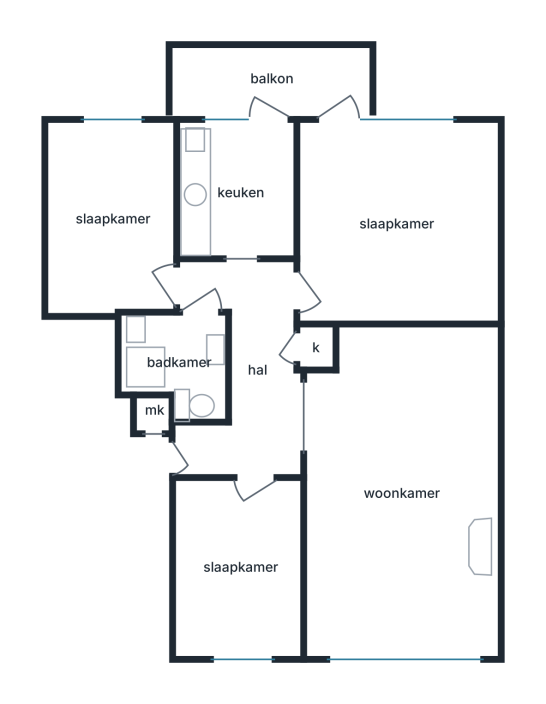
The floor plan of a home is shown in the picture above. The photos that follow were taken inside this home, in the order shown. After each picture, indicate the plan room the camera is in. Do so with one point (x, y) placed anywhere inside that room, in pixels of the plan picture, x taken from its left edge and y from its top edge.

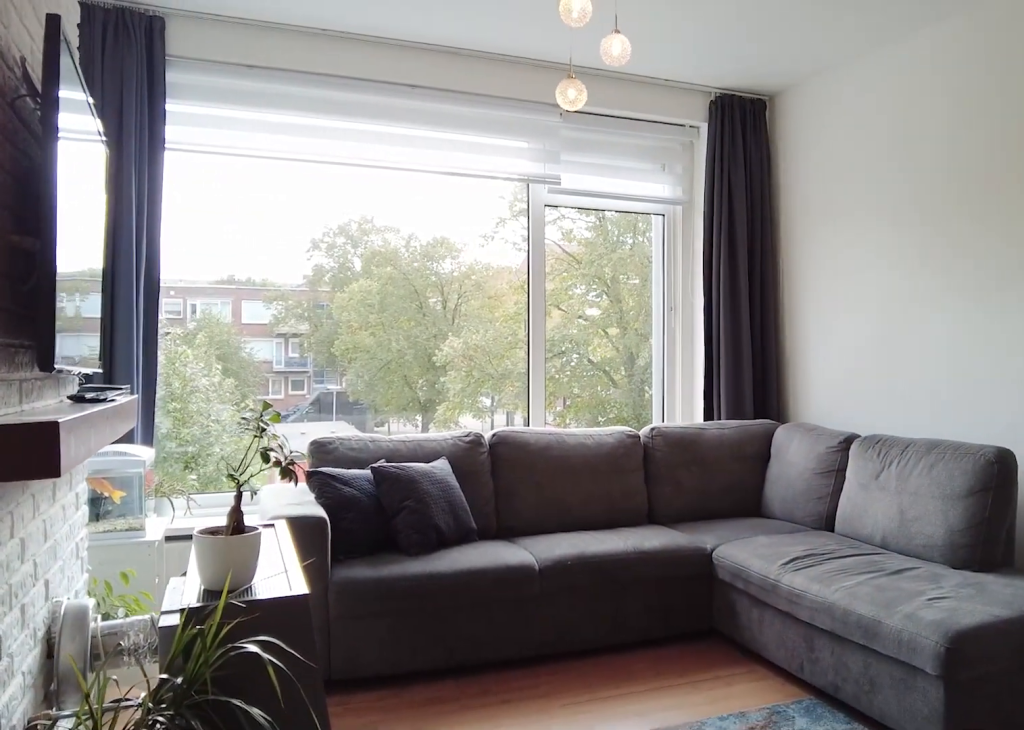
(401, 491)
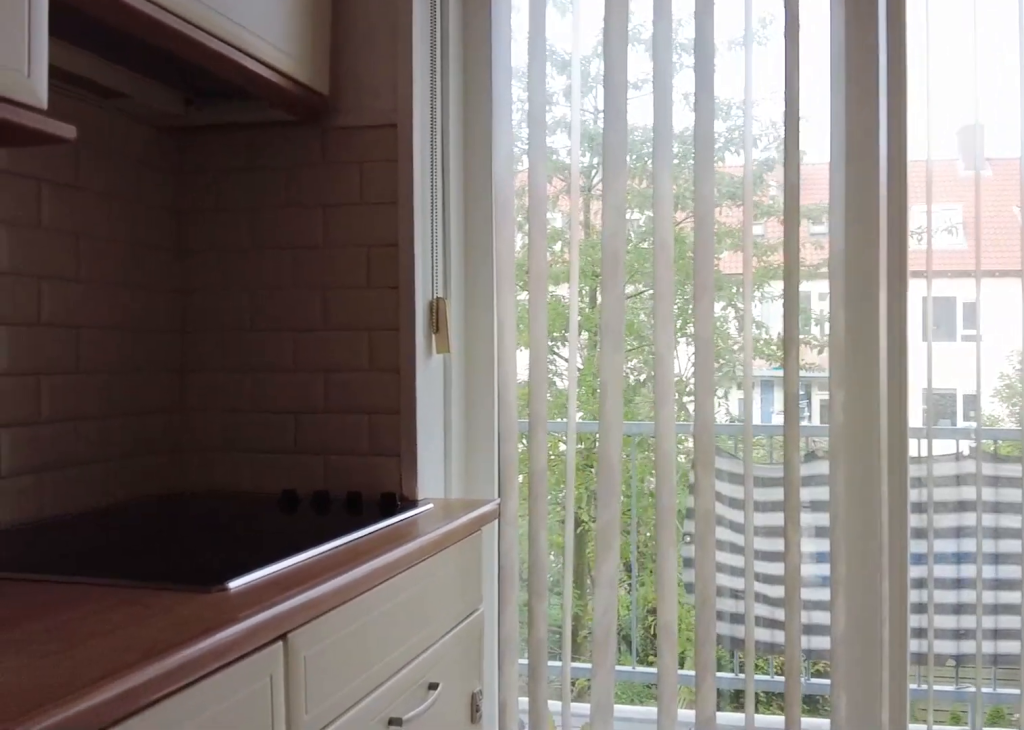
(238, 193)
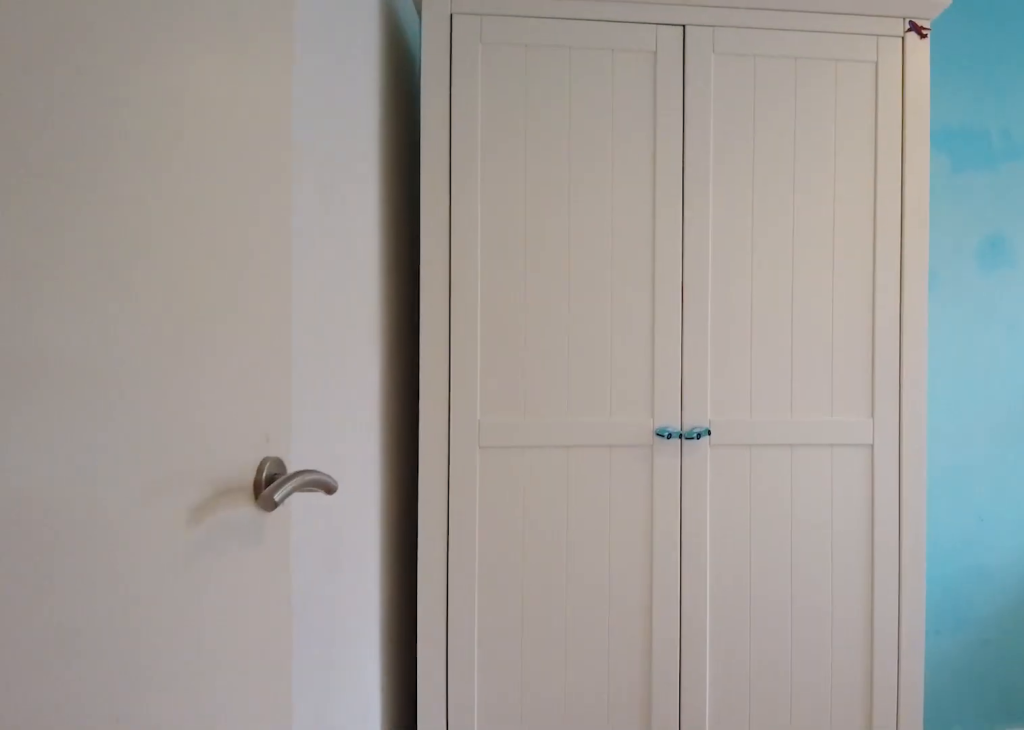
(115, 217)
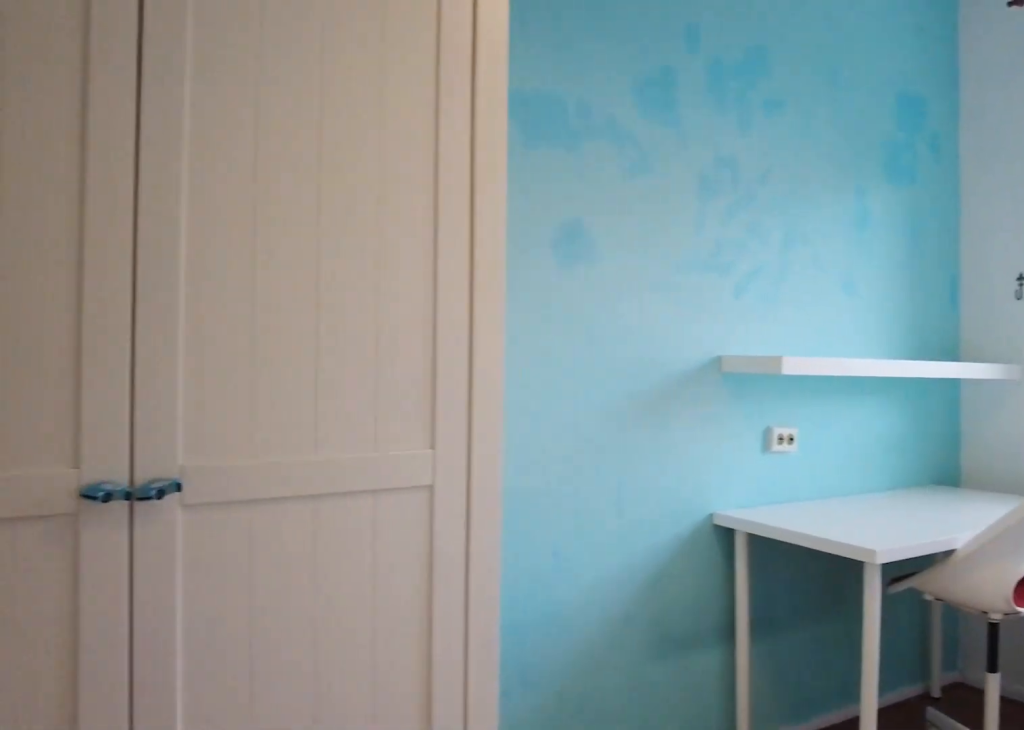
(115, 217)
